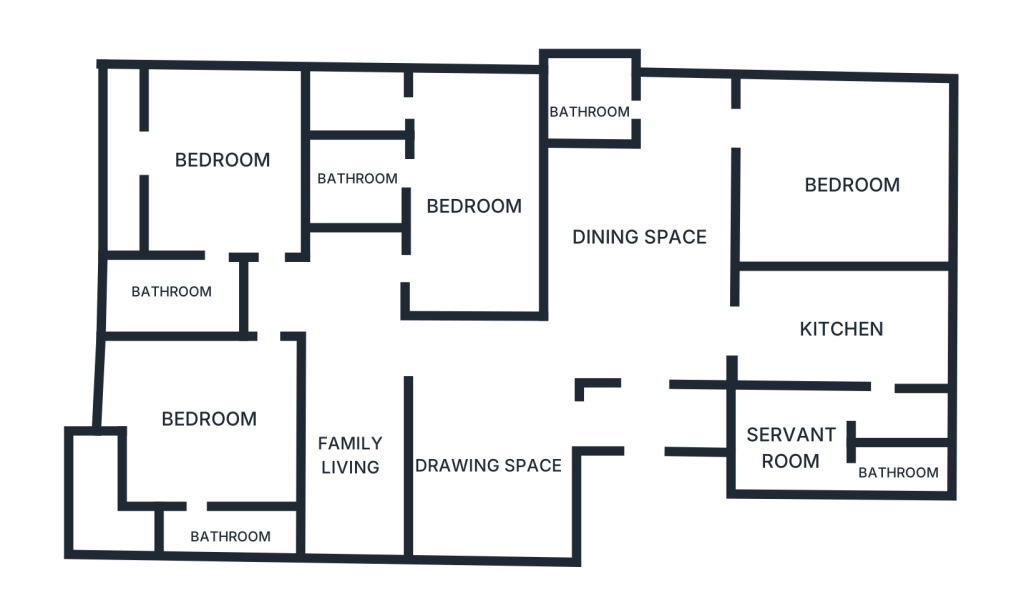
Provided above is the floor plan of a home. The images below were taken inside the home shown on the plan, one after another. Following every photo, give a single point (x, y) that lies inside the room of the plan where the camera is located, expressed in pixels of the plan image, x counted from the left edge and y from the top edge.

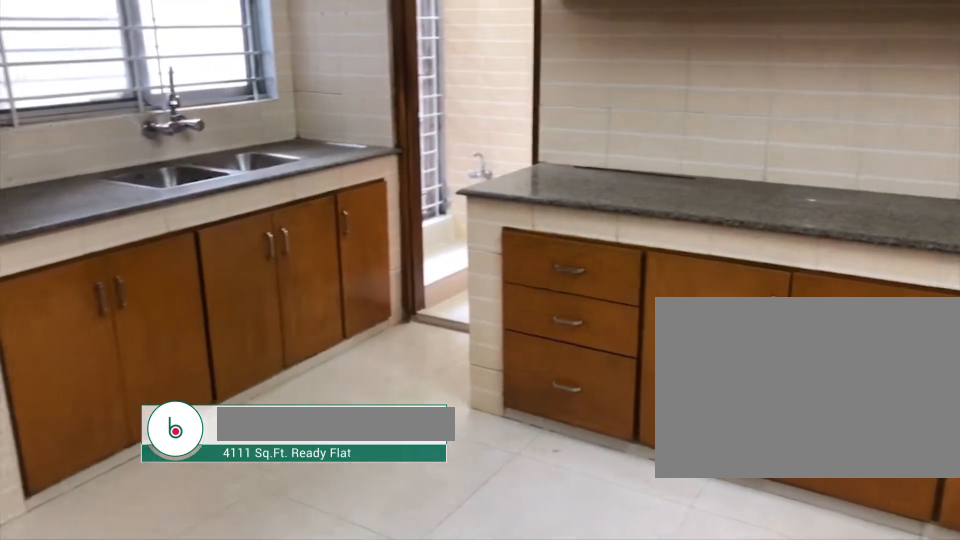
(828, 324)
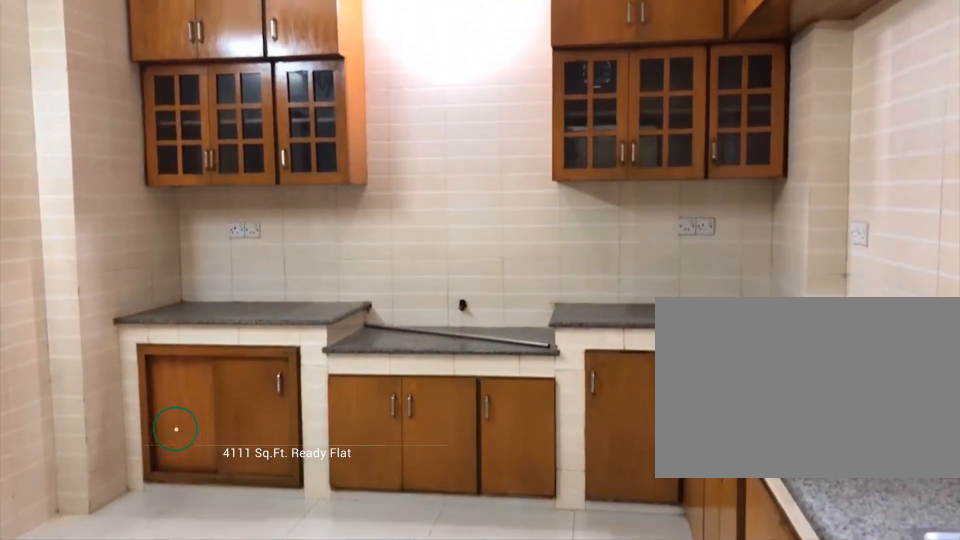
(828, 324)
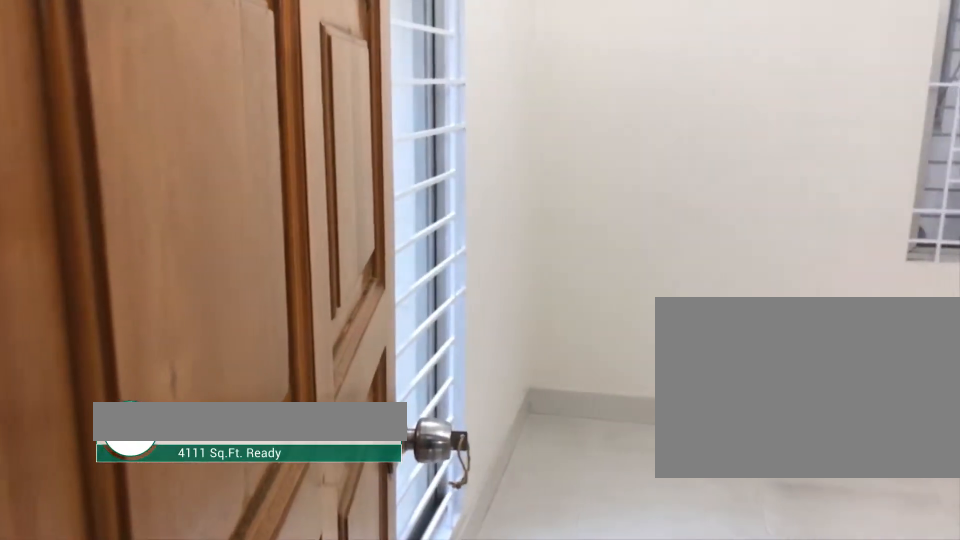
(778, 122)
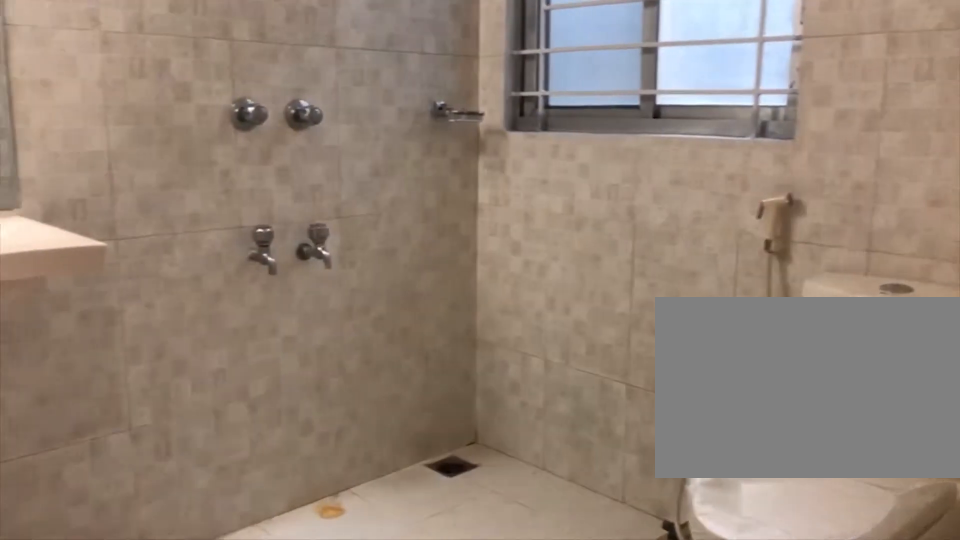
(601, 97)
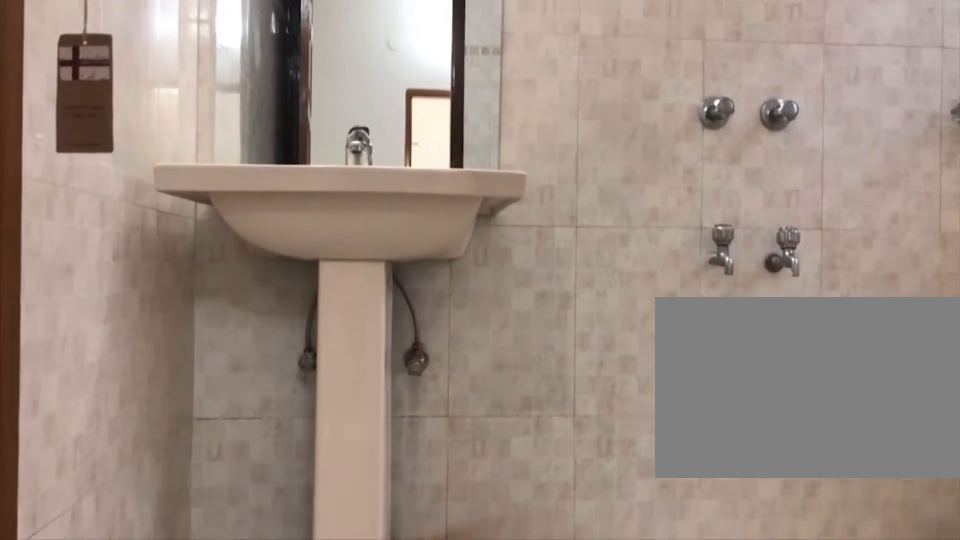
(592, 110)
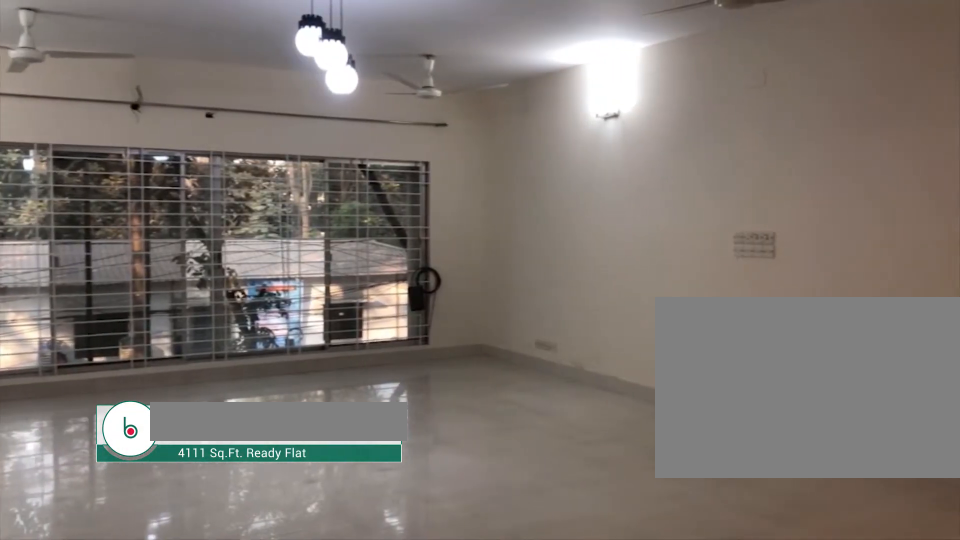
(531, 447)
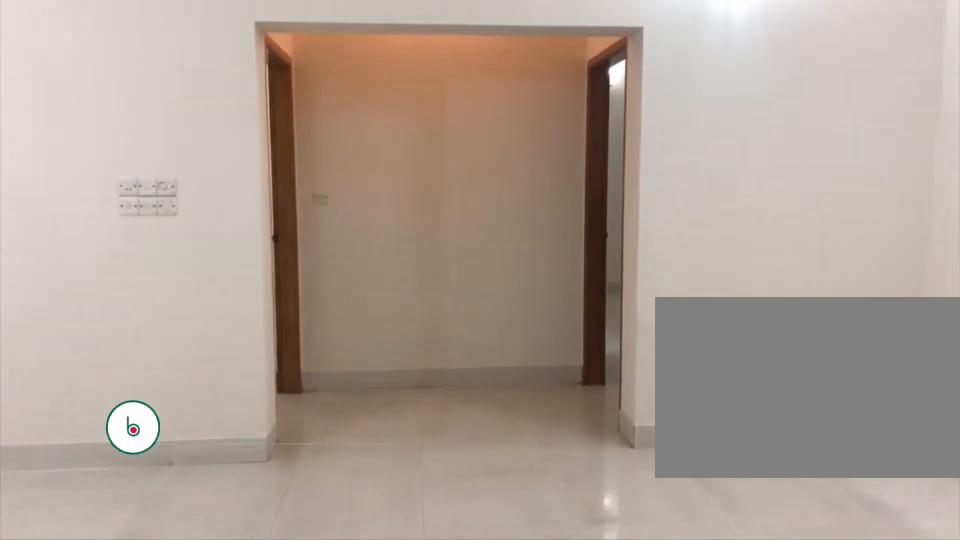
(420, 356)
